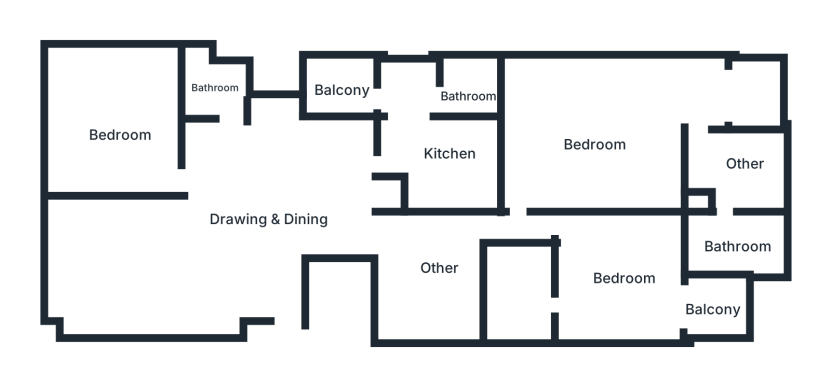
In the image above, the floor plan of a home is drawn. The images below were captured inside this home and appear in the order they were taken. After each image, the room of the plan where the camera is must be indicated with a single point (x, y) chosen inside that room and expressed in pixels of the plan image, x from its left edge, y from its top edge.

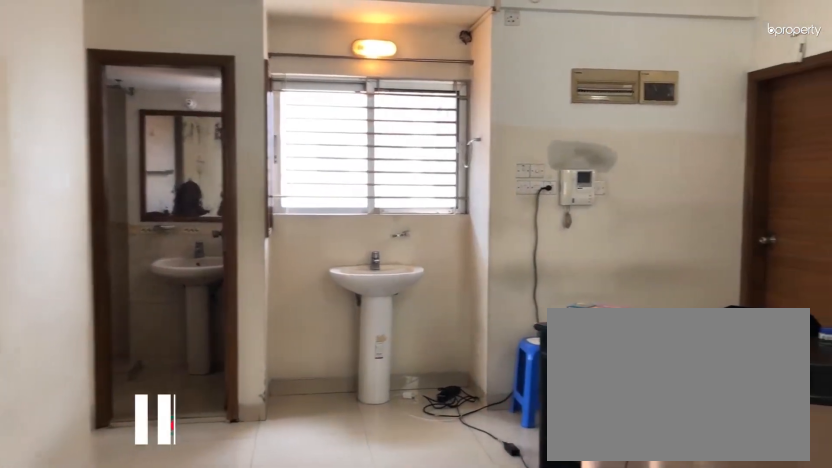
(276, 235)
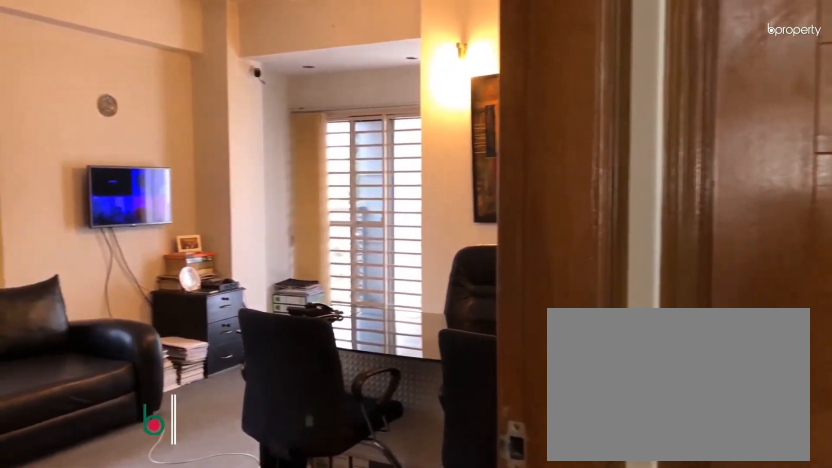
(595, 144)
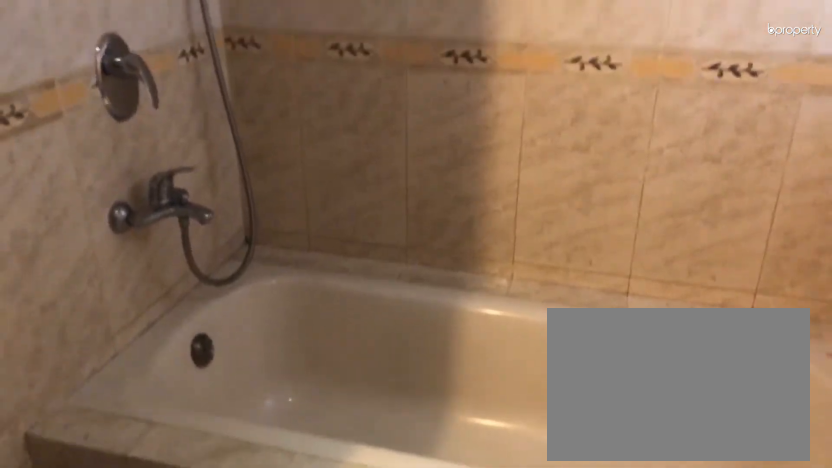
(739, 248)
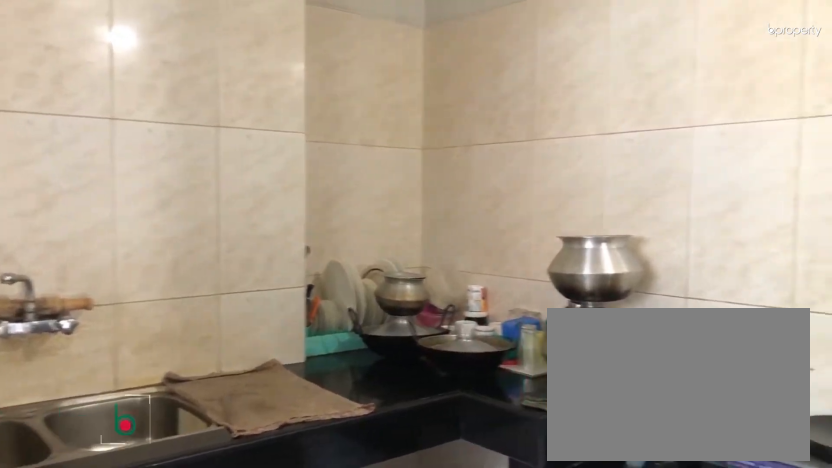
(454, 153)
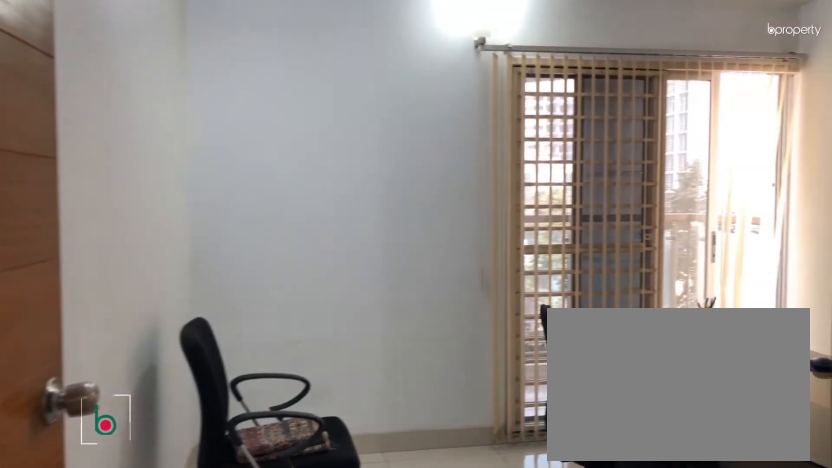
(582, 233)
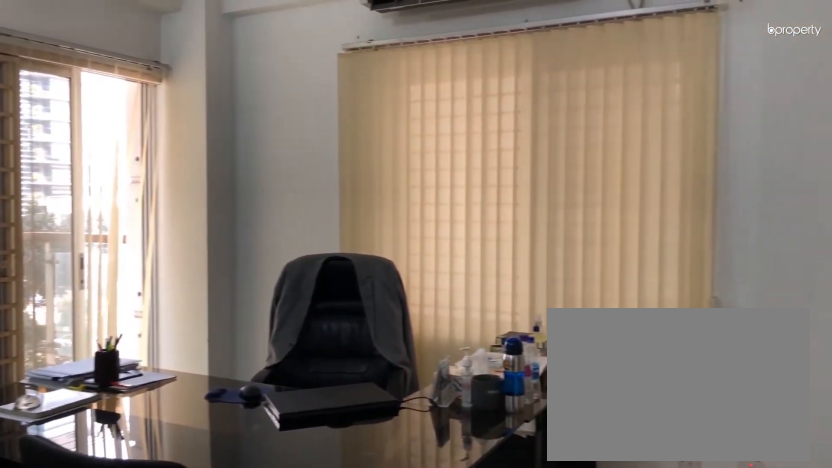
(625, 277)
